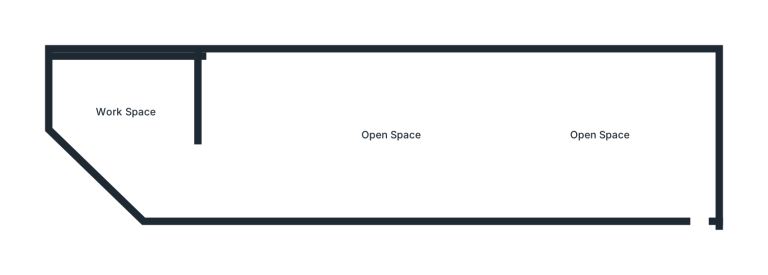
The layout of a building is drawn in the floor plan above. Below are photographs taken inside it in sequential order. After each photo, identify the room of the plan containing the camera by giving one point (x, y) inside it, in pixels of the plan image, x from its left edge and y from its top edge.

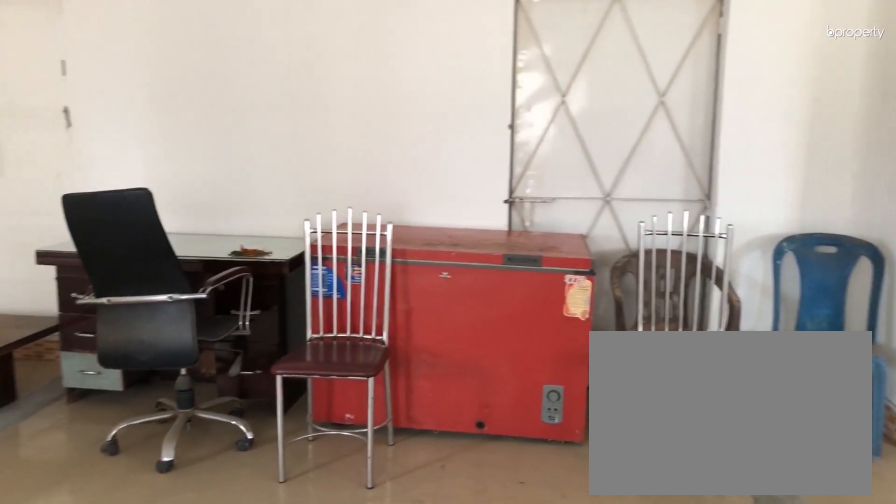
(599, 137)
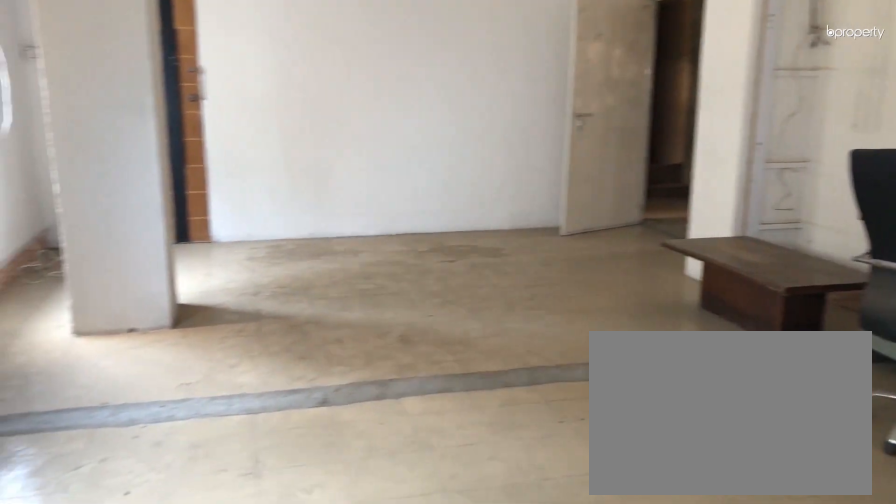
(600, 137)
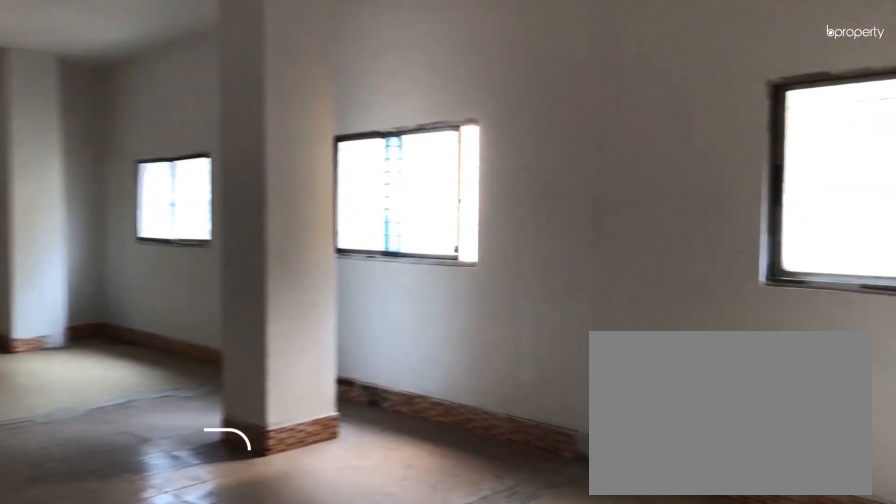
(389, 137)
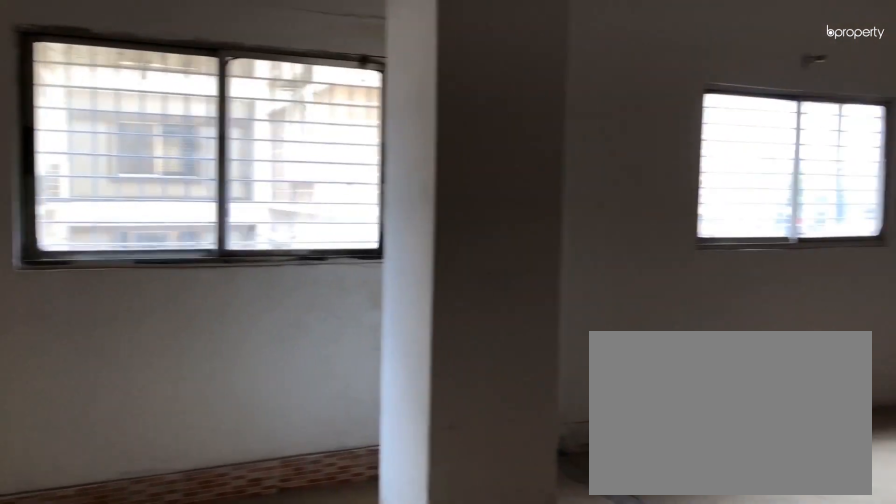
(389, 137)
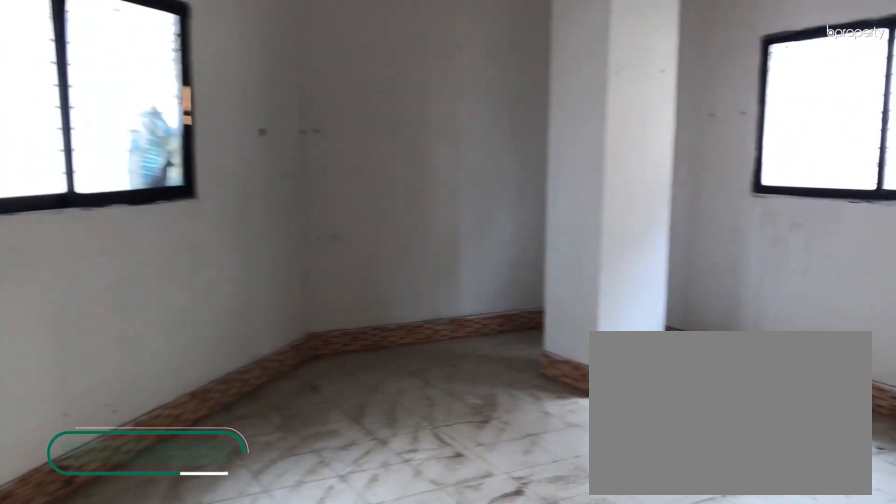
(126, 113)
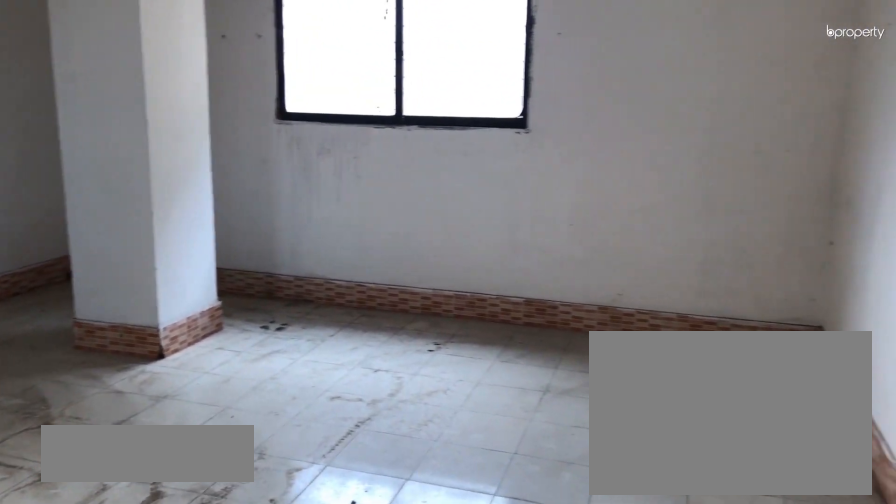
(126, 113)
